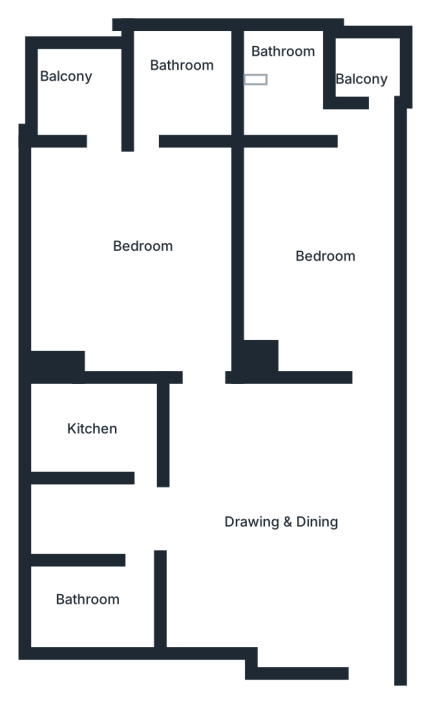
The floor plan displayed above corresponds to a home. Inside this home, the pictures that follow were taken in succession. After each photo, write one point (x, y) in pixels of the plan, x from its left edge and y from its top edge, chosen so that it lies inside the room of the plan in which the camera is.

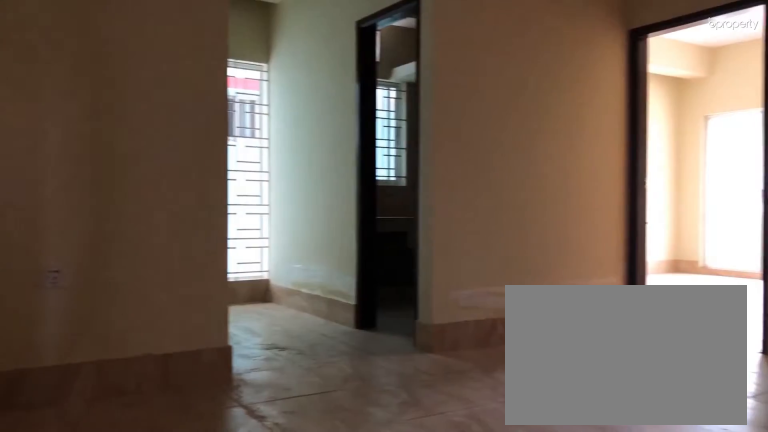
(294, 515)
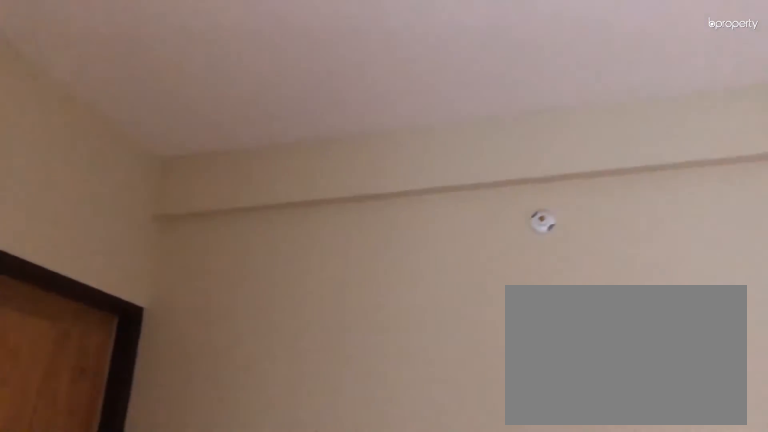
(294, 515)
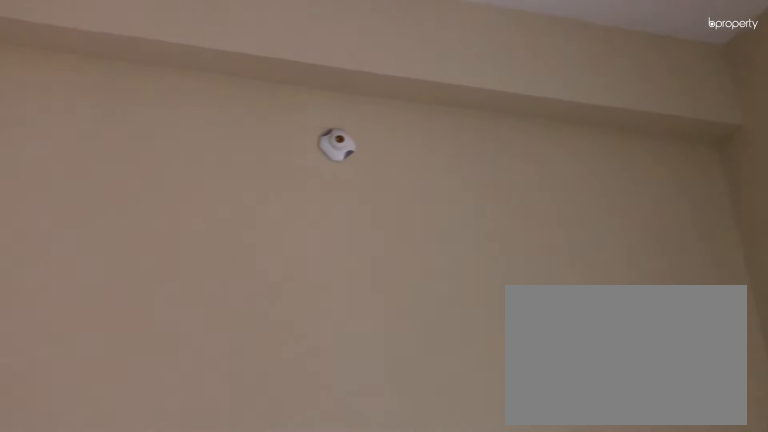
(338, 240)
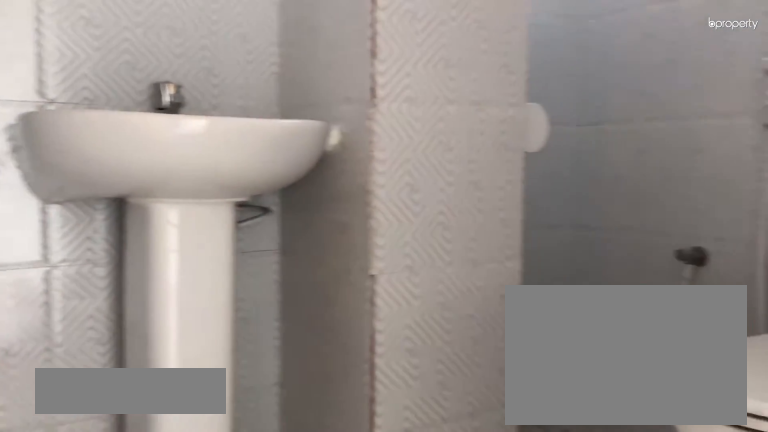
(291, 94)
